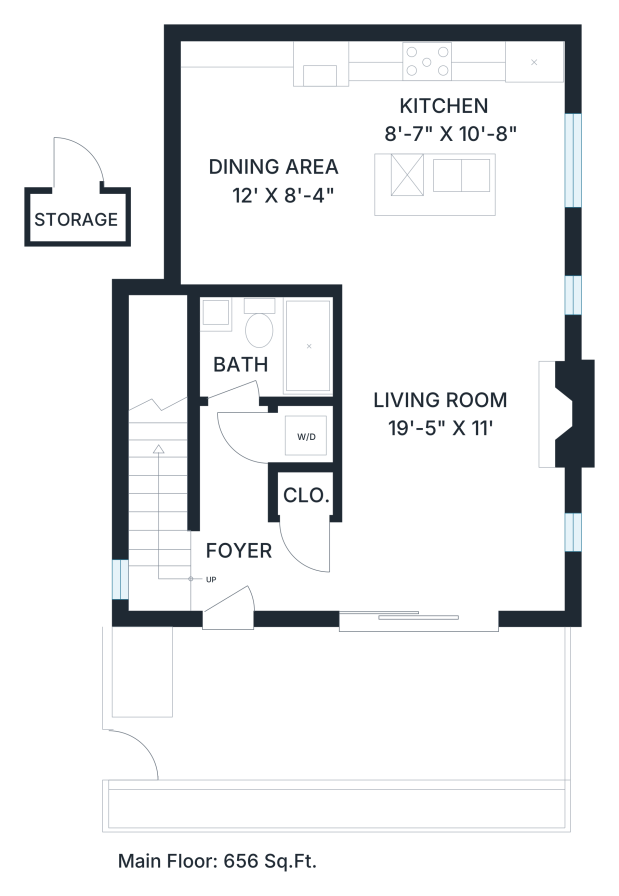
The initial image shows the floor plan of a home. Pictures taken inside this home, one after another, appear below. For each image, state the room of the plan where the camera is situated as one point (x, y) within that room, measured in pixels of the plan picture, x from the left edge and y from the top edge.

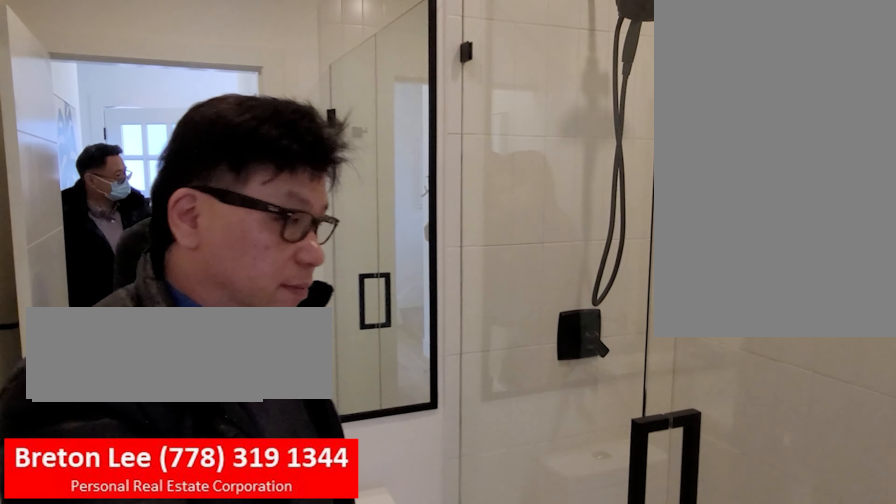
(242, 368)
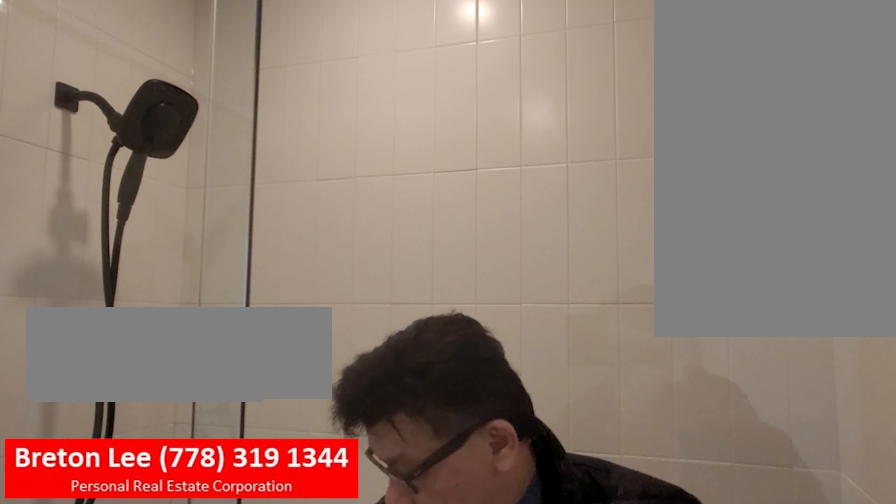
(242, 368)
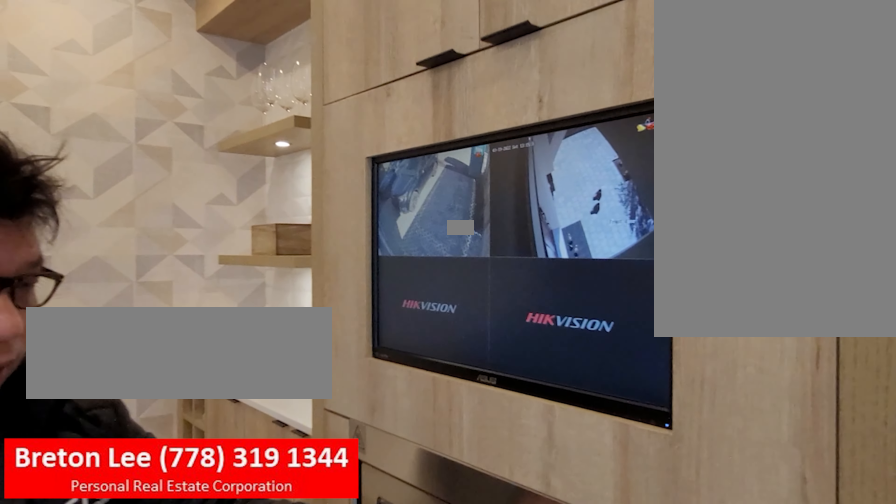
(529, 172)
